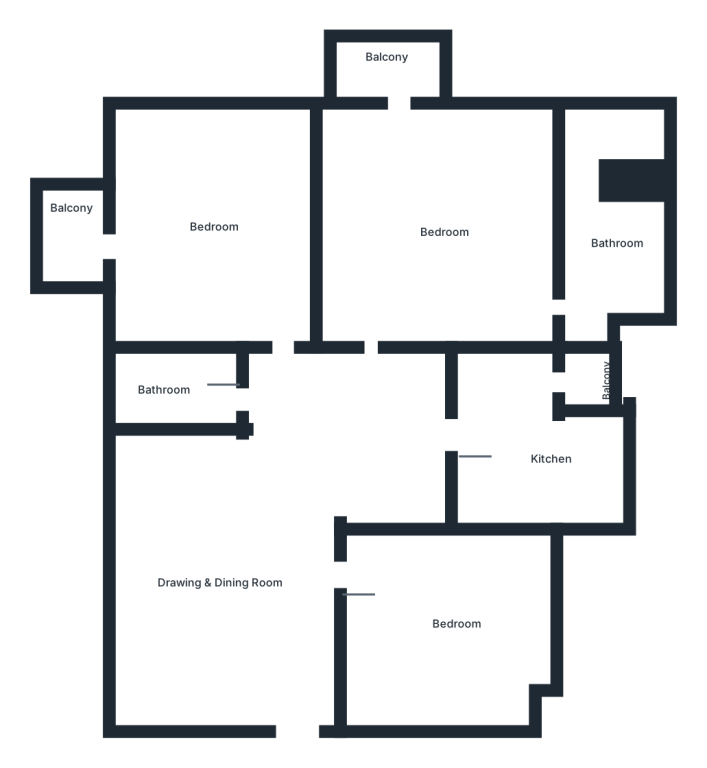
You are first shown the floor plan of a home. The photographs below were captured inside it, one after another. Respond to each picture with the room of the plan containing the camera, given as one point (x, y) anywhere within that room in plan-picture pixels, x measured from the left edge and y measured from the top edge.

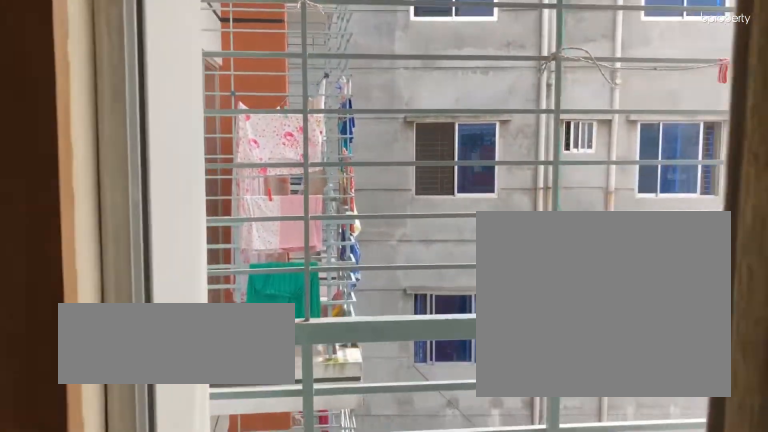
(77, 239)
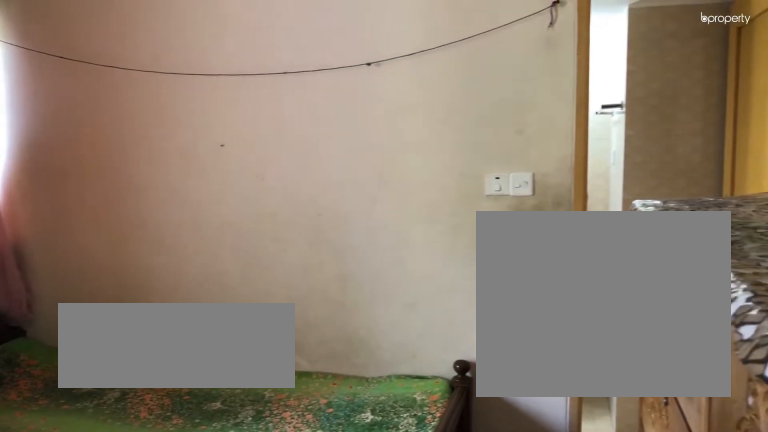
(432, 227)
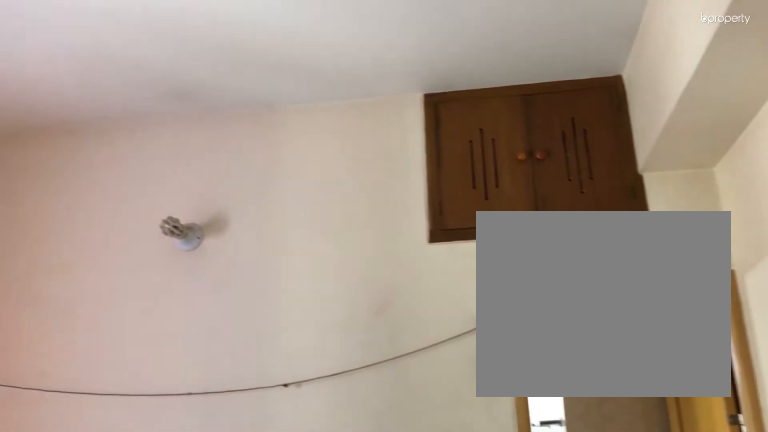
(432, 227)
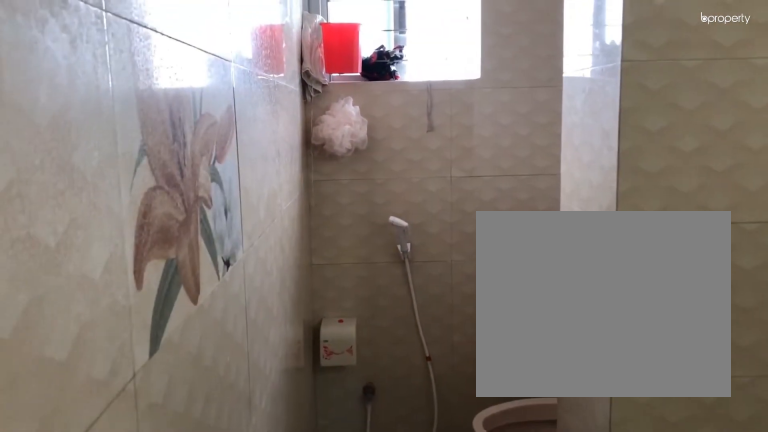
(597, 243)
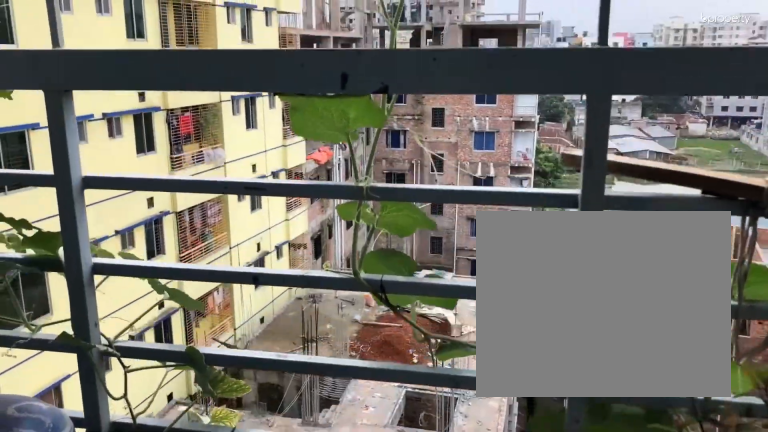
(386, 72)
